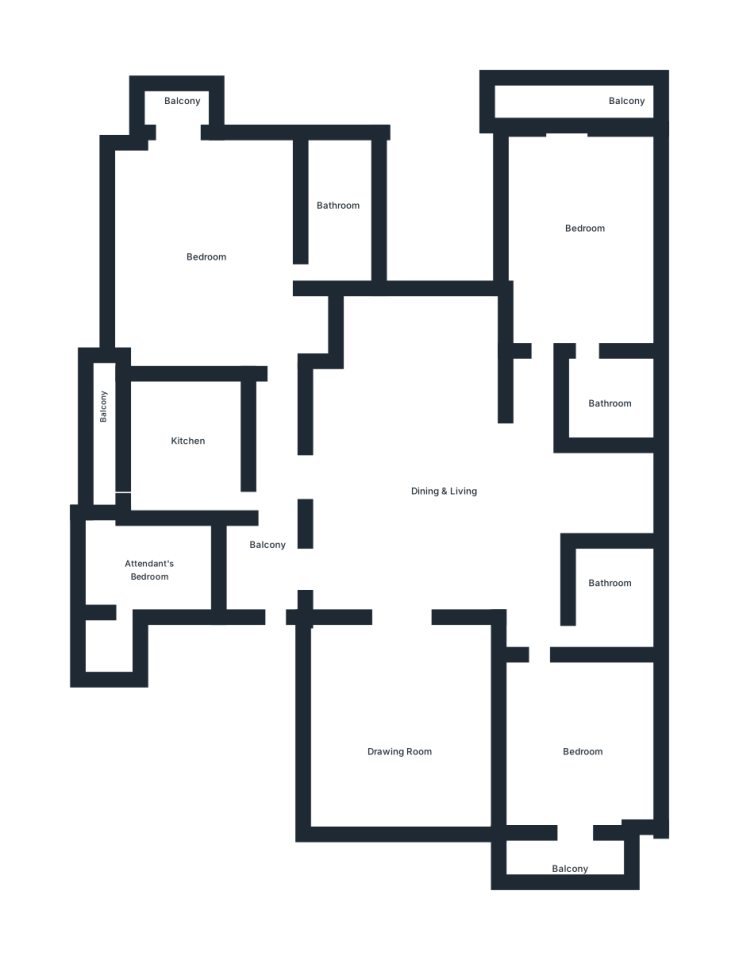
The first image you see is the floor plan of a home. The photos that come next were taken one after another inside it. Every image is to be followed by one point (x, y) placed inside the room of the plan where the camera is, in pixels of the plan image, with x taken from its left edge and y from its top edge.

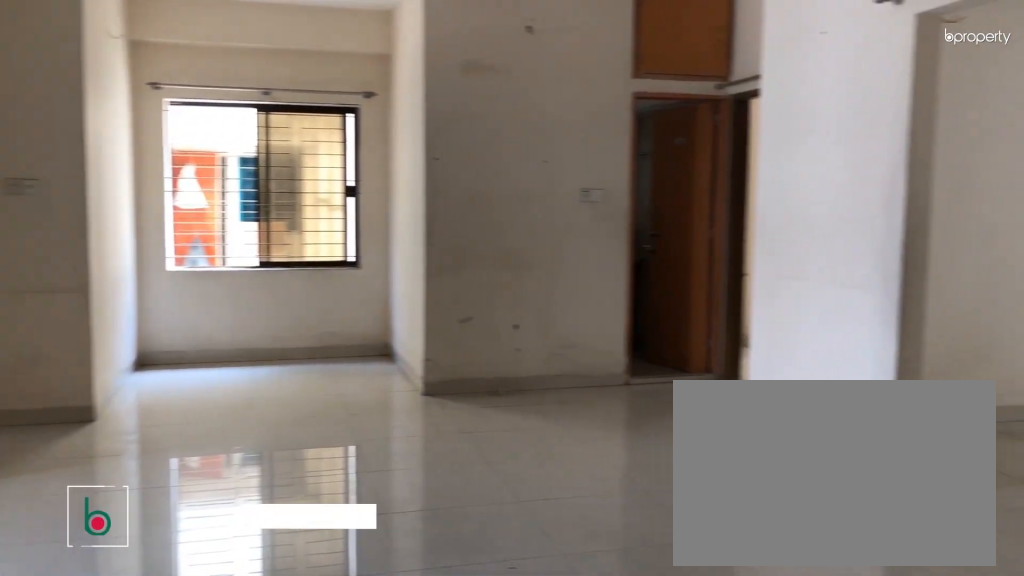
(378, 507)
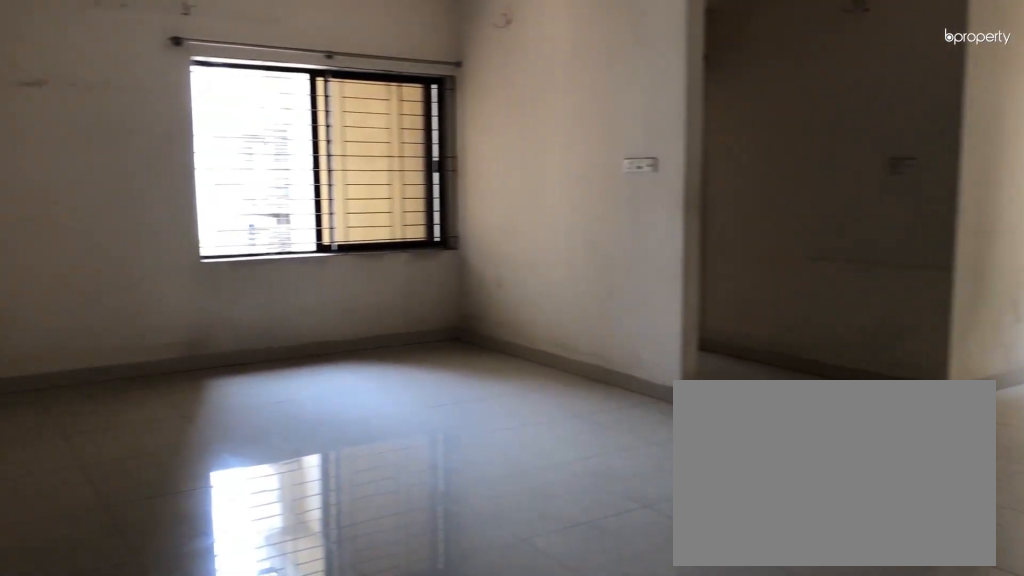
(420, 493)
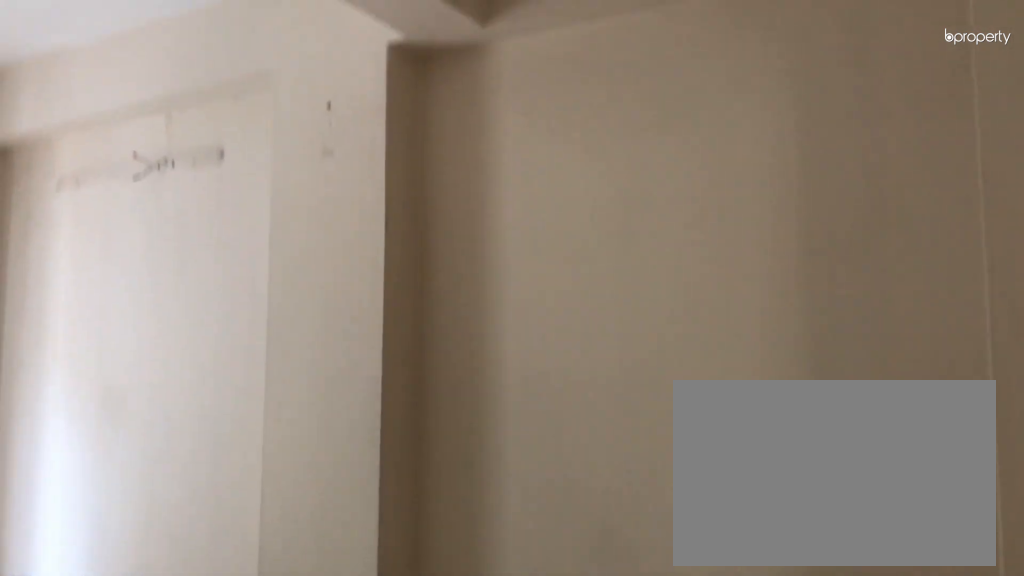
(404, 735)
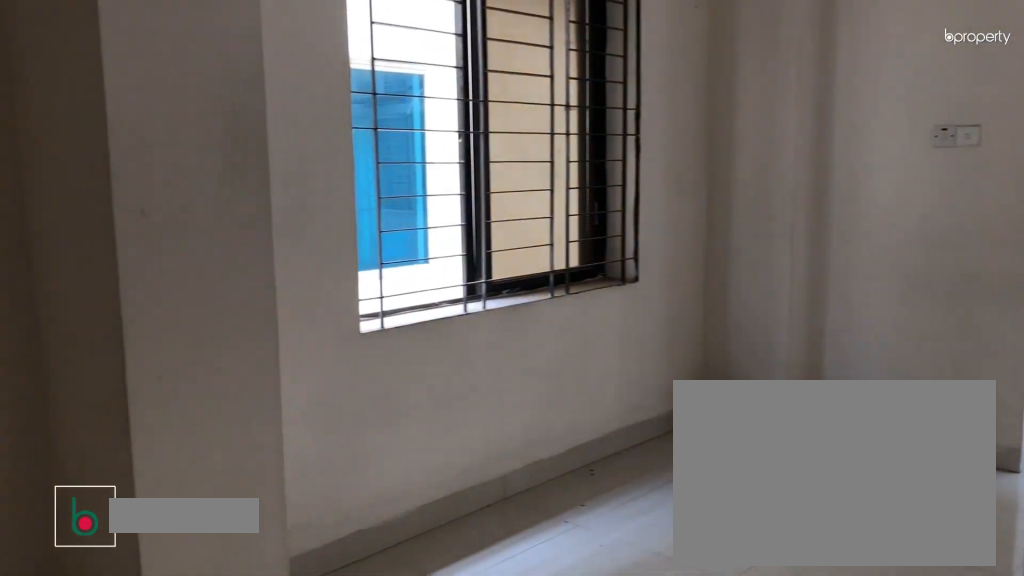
(569, 747)
